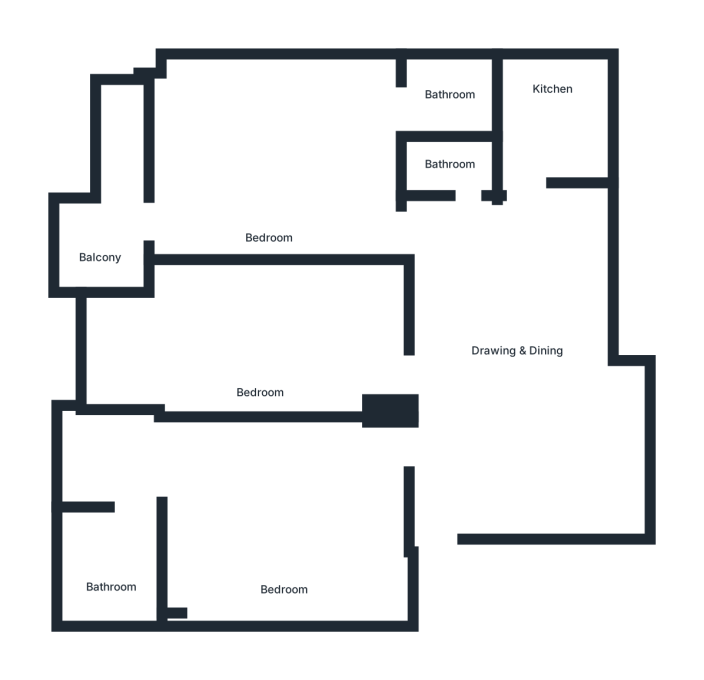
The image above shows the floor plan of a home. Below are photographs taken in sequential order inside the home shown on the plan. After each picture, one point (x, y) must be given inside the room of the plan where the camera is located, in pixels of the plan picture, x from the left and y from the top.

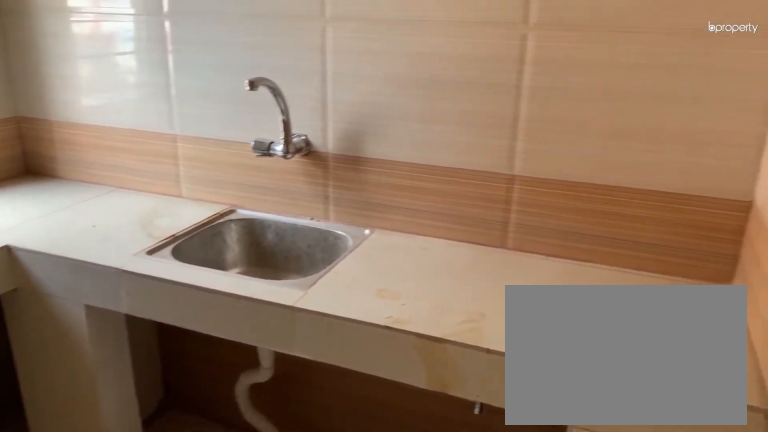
(552, 97)
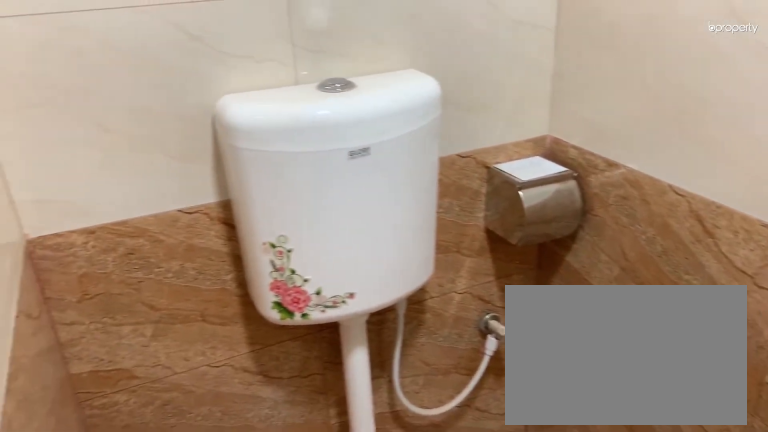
(448, 163)
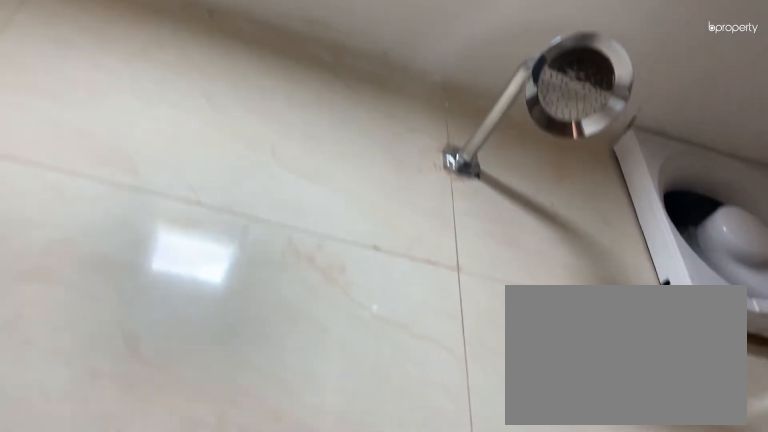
(448, 163)
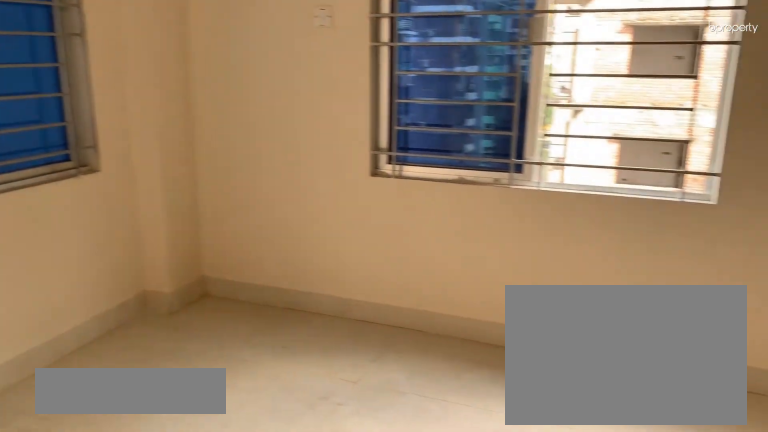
(269, 170)
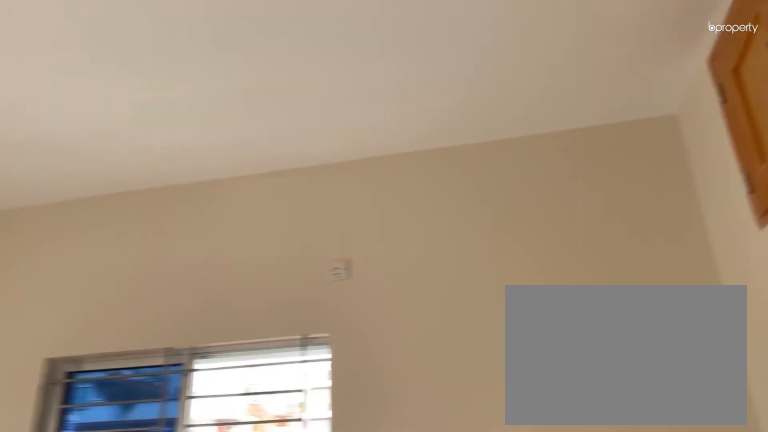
(269, 170)
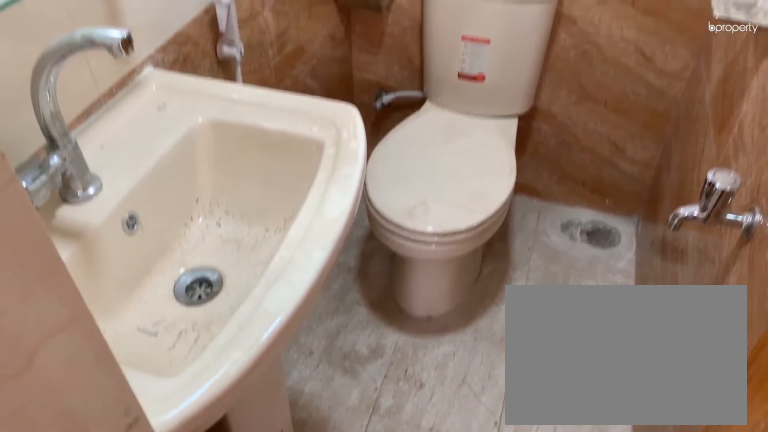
(454, 91)
